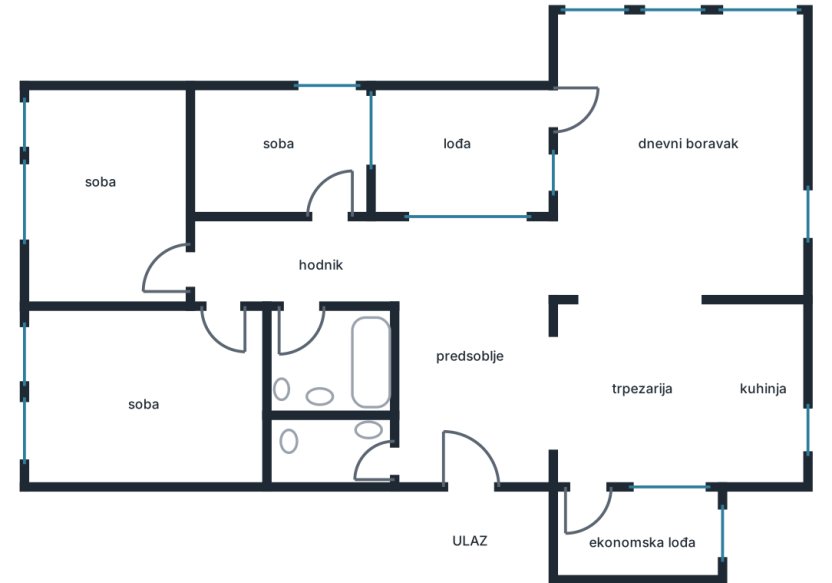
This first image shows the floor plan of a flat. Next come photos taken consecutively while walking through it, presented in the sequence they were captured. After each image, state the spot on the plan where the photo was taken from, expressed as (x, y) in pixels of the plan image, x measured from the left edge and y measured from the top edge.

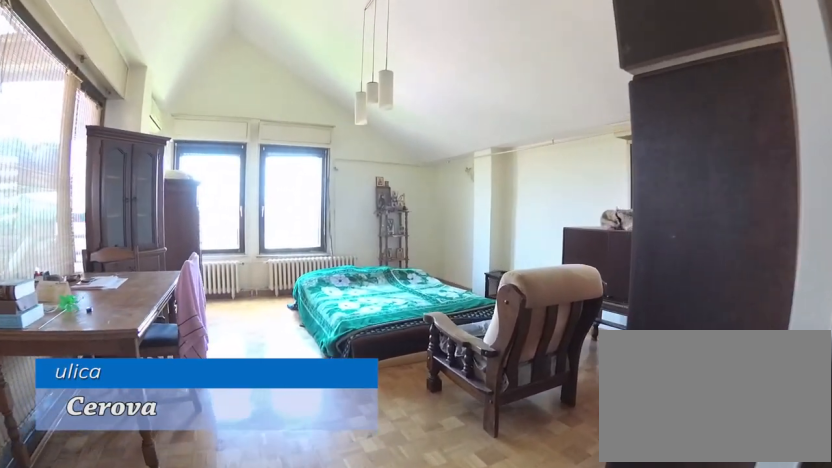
(632, 348)
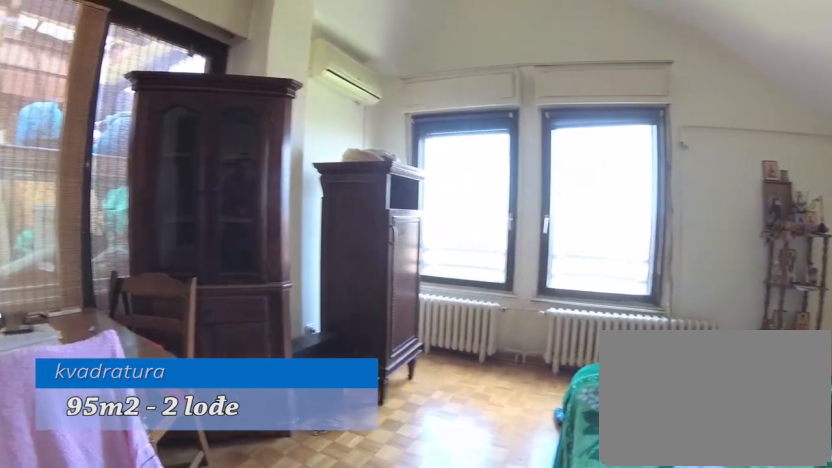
(693, 215)
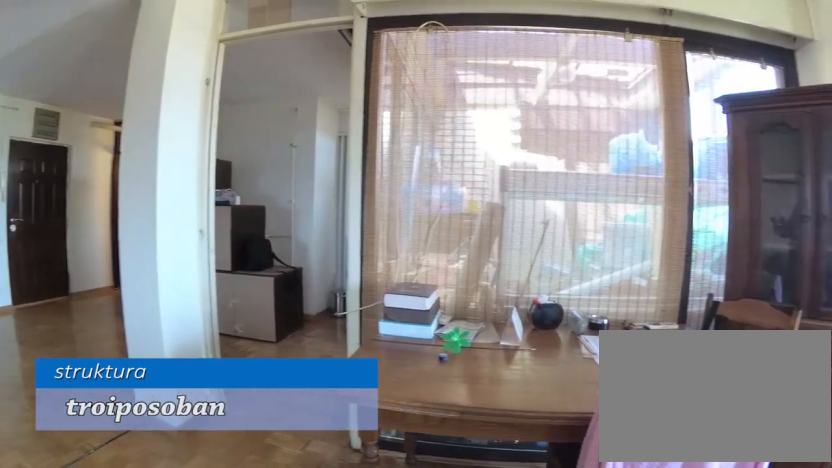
(703, 177)
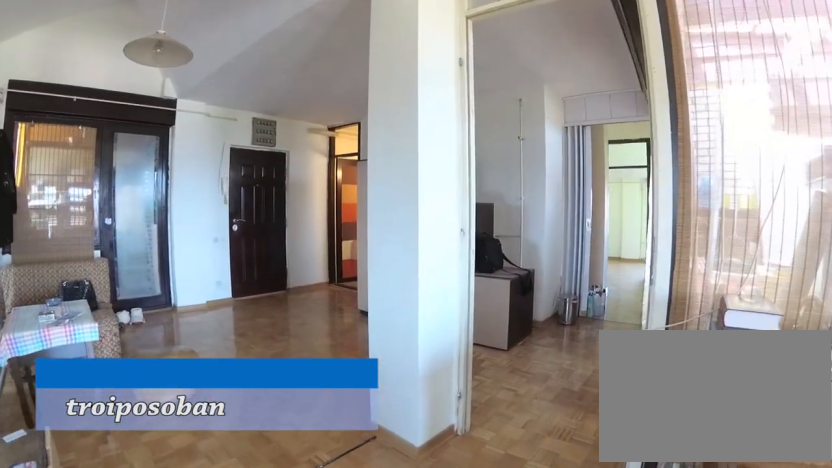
(686, 185)
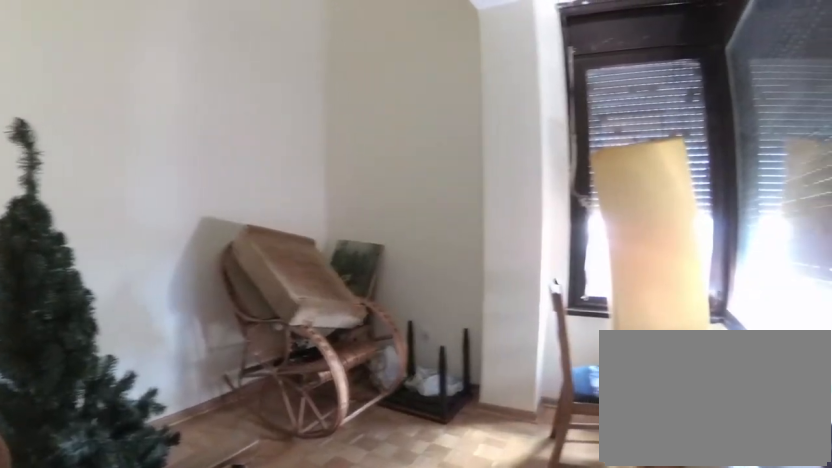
(365, 239)
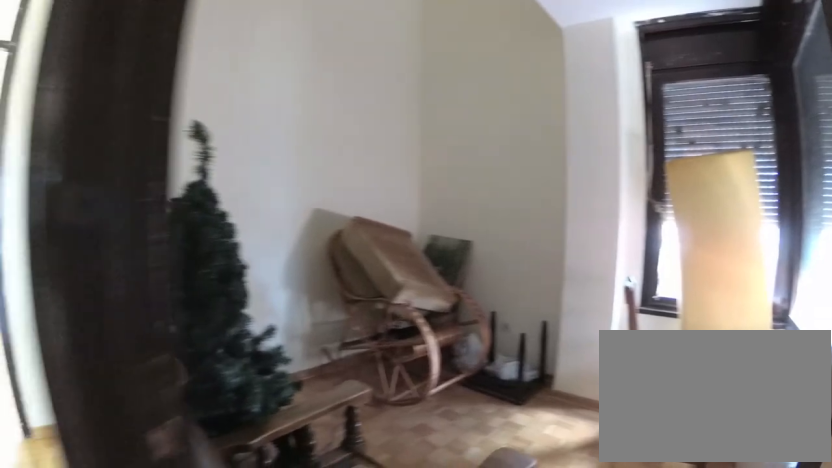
(390, 246)
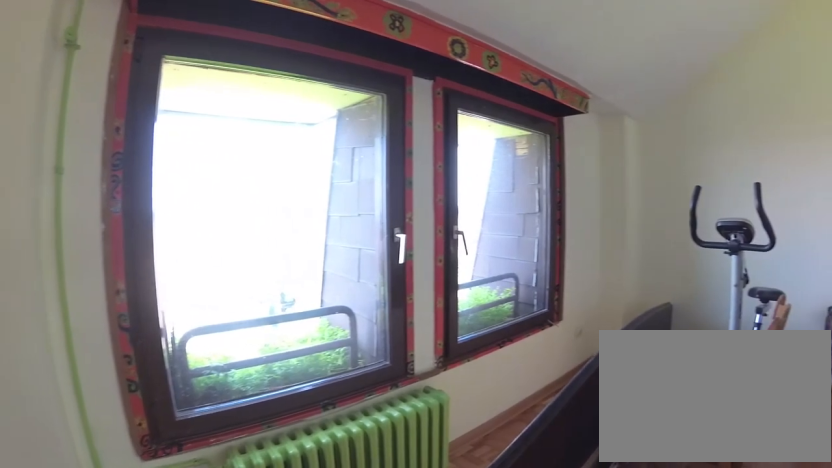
(94, 266)
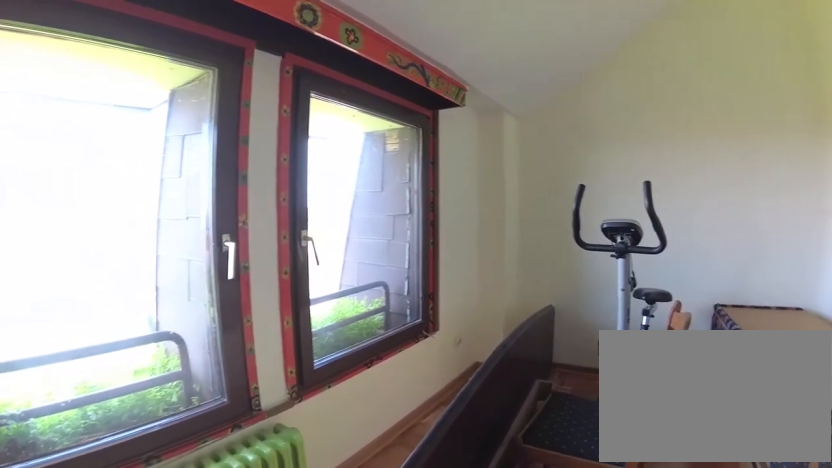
(74, 254)
